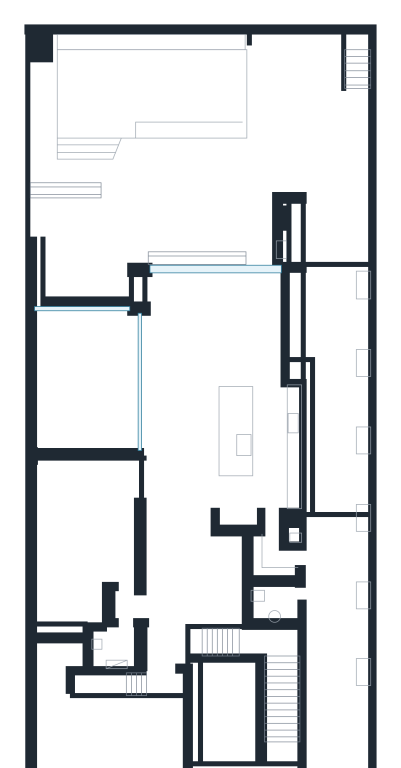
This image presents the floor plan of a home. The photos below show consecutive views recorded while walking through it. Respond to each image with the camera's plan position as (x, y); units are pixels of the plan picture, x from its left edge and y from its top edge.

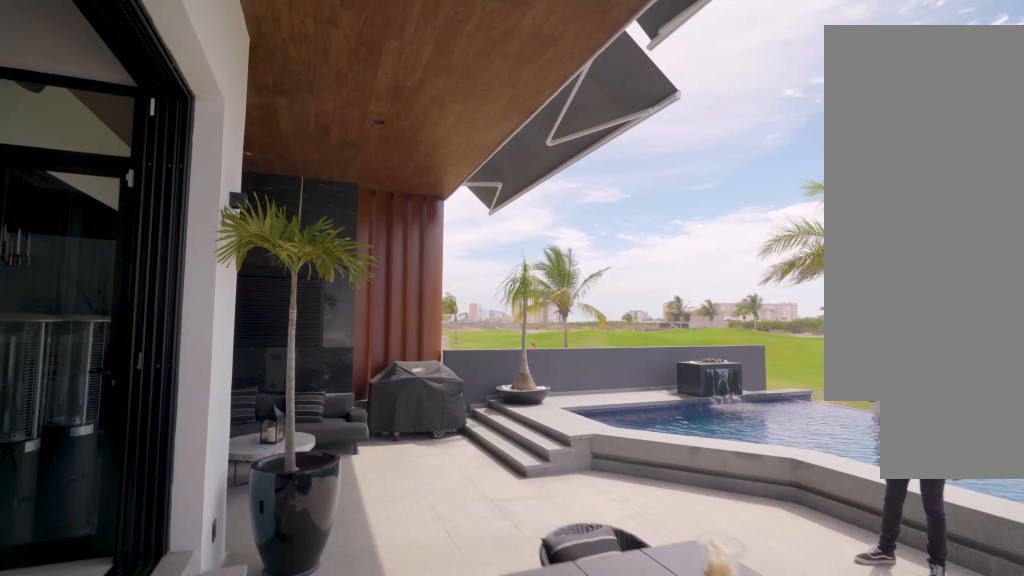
(255, 234)
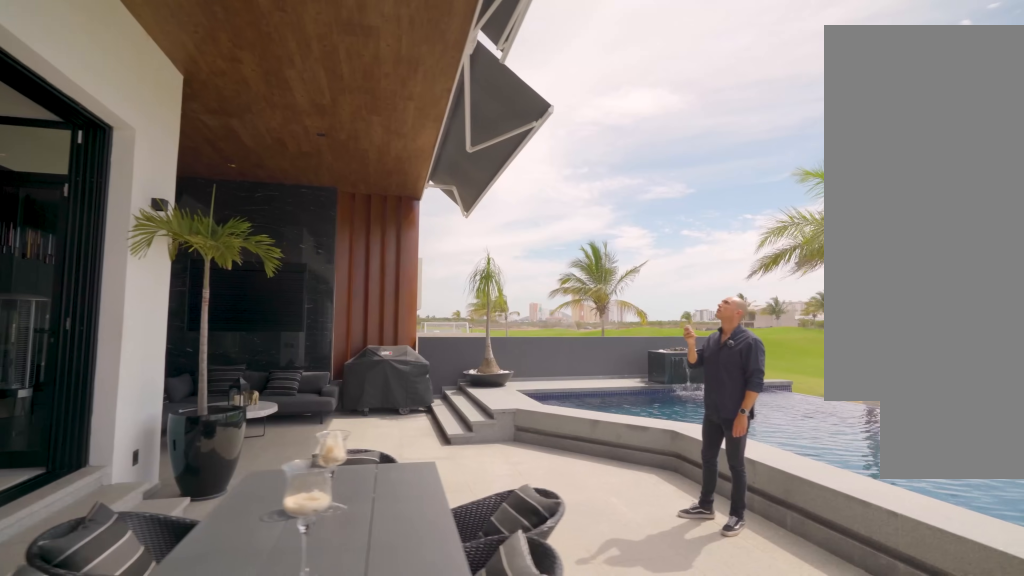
(262, 198)
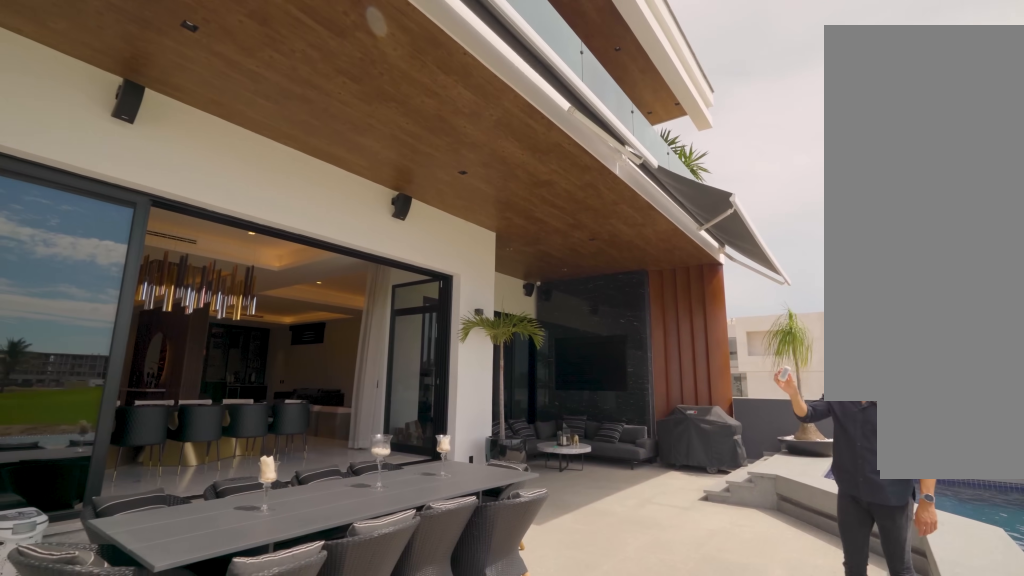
(262, 198)
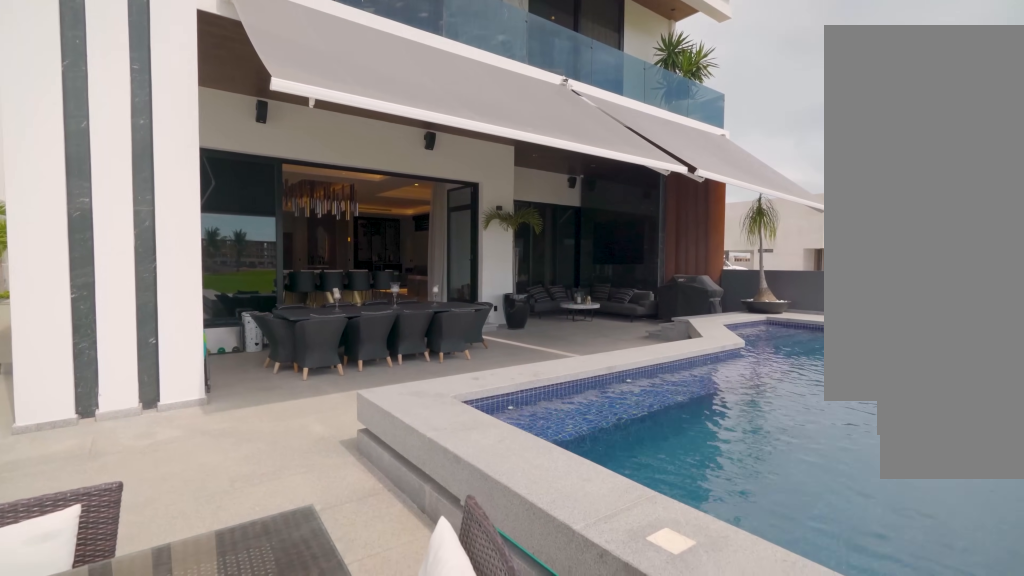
(279, 130)
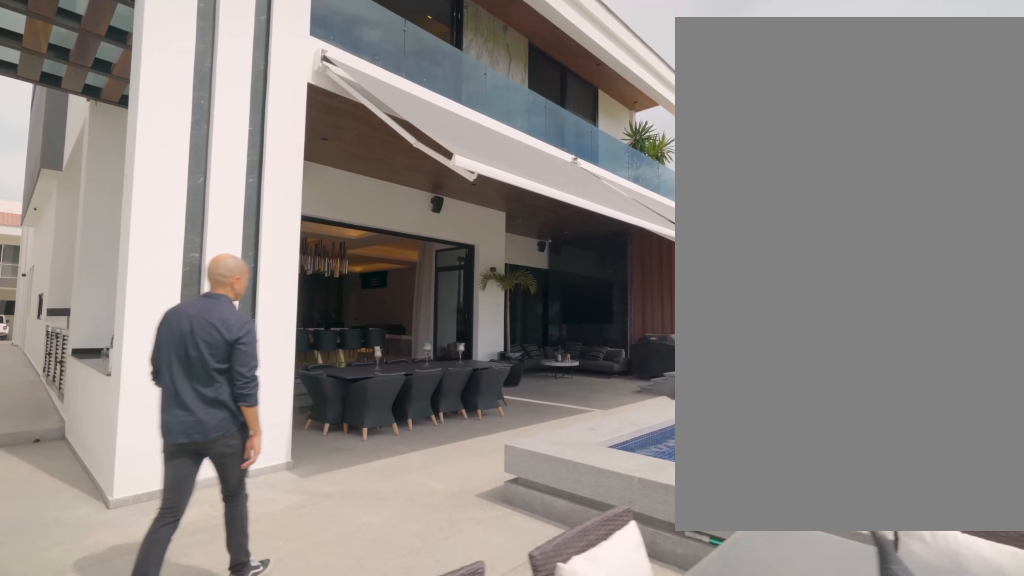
(279, 130)
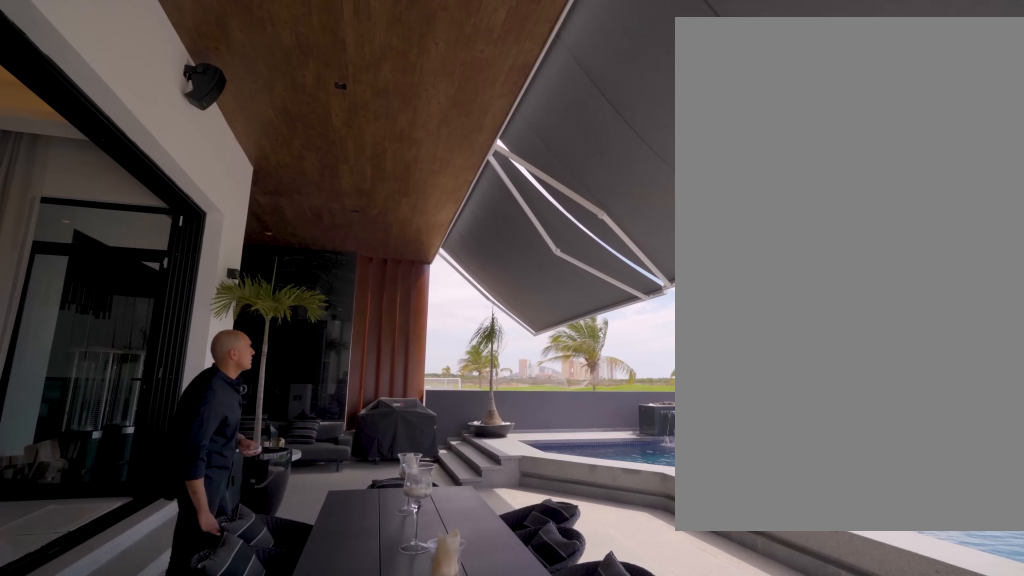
(268, 196)
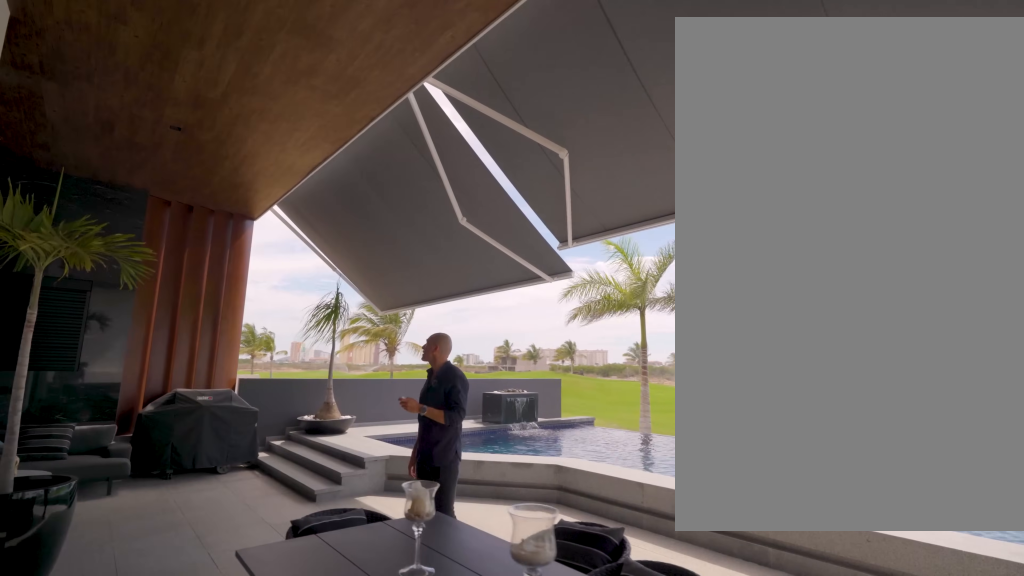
(252, 227)
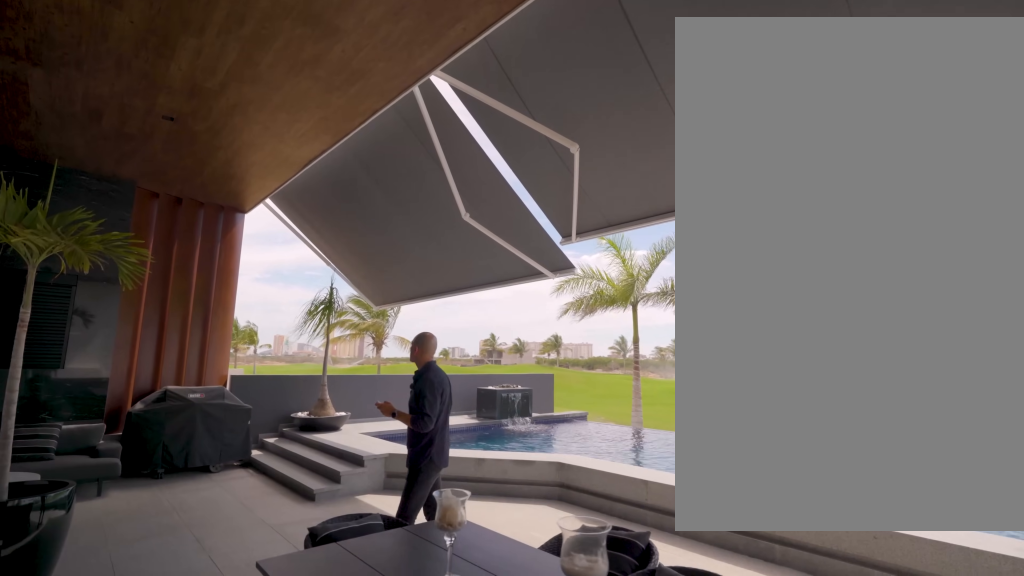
(231, 238)
